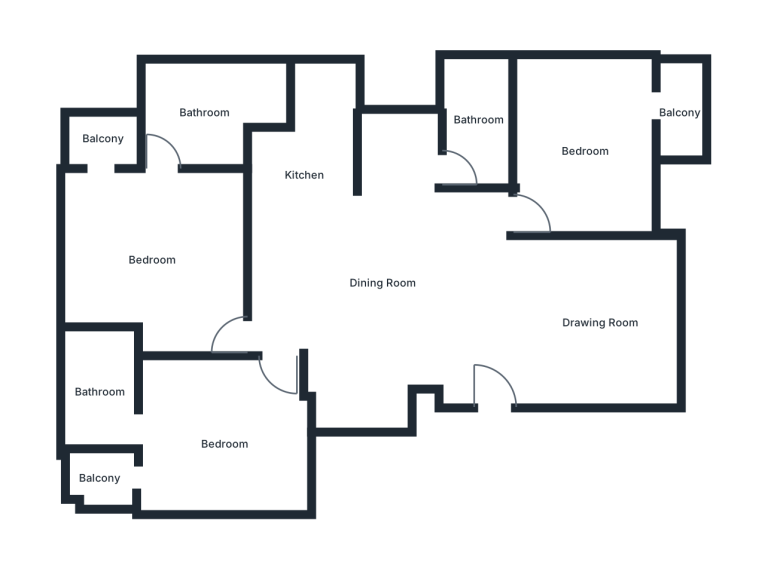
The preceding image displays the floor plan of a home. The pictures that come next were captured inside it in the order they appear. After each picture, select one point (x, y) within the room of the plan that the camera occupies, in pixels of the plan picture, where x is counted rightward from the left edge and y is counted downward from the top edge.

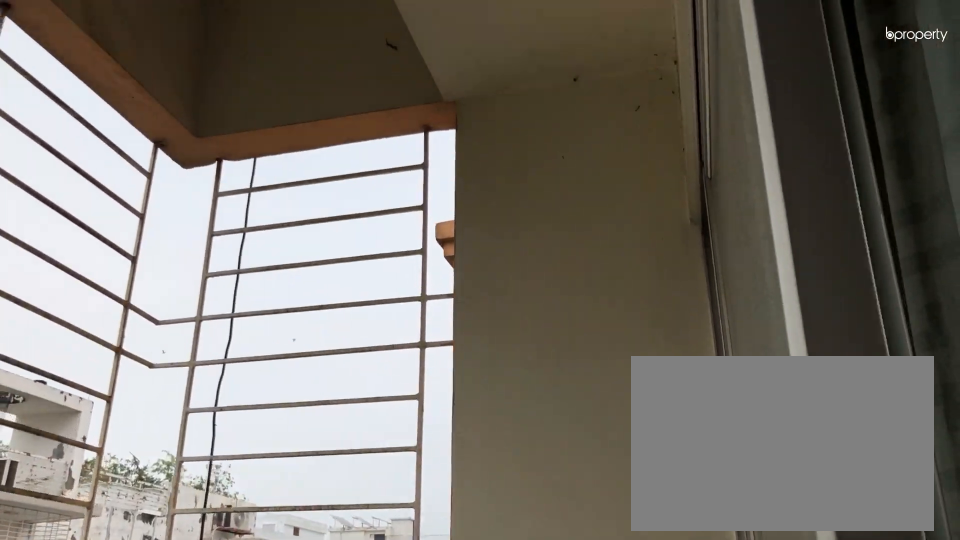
(680, 110)
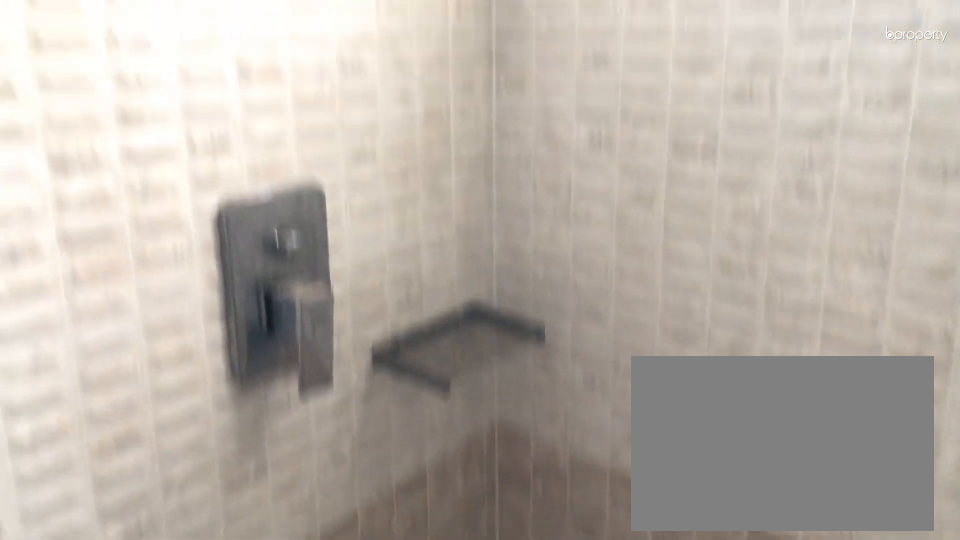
(478, 118)
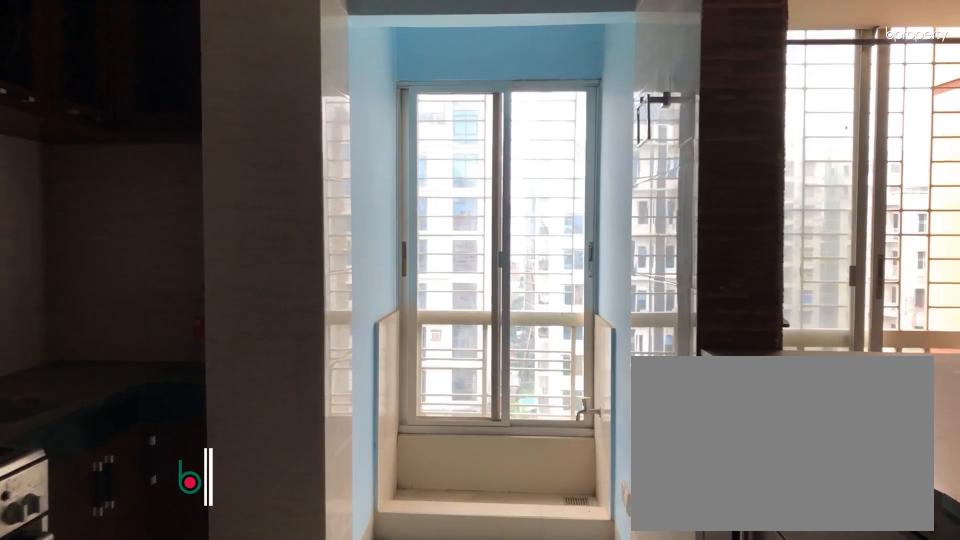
(305, 174)
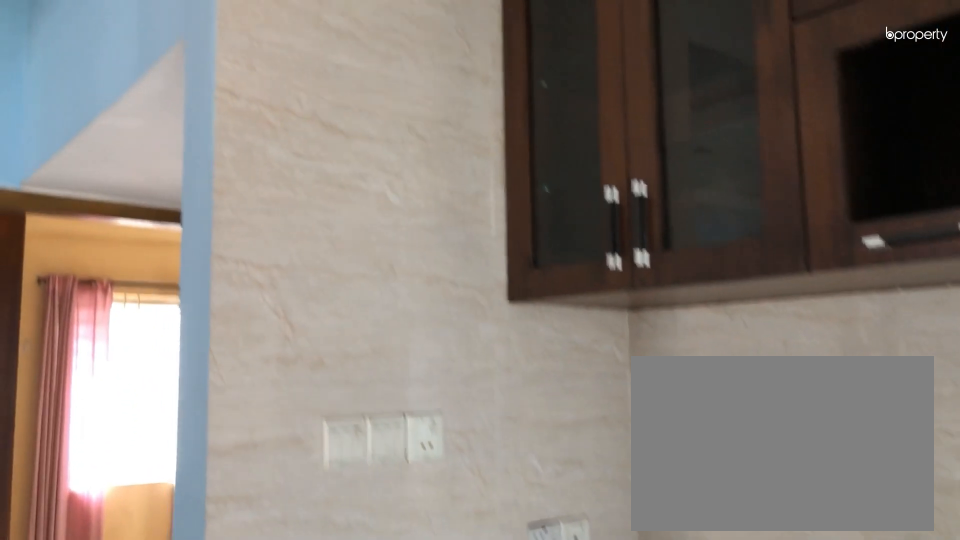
(305, 174)
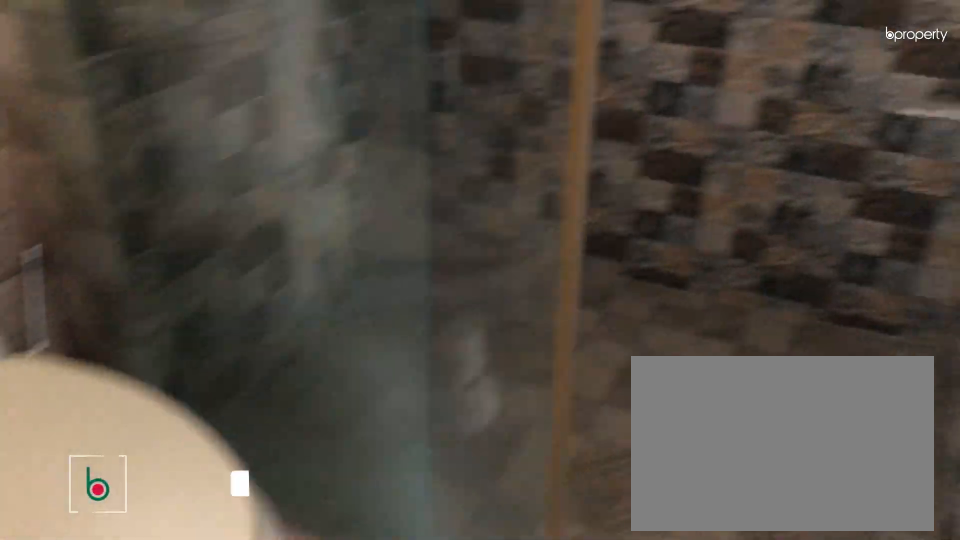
(205, 111)
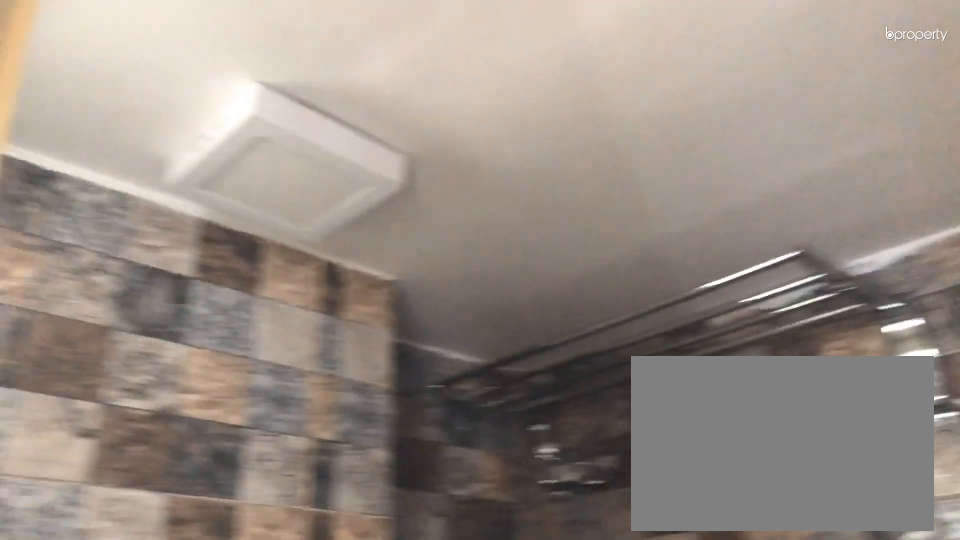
(205, 111)
